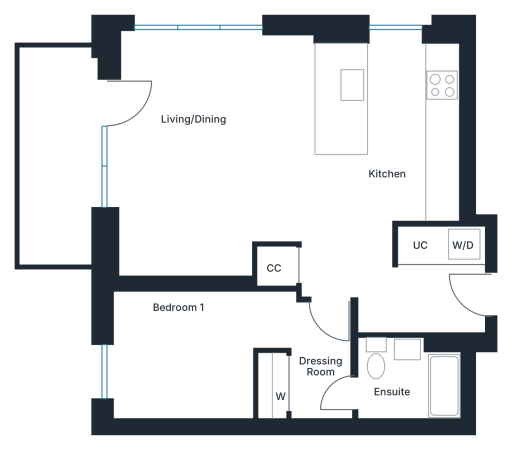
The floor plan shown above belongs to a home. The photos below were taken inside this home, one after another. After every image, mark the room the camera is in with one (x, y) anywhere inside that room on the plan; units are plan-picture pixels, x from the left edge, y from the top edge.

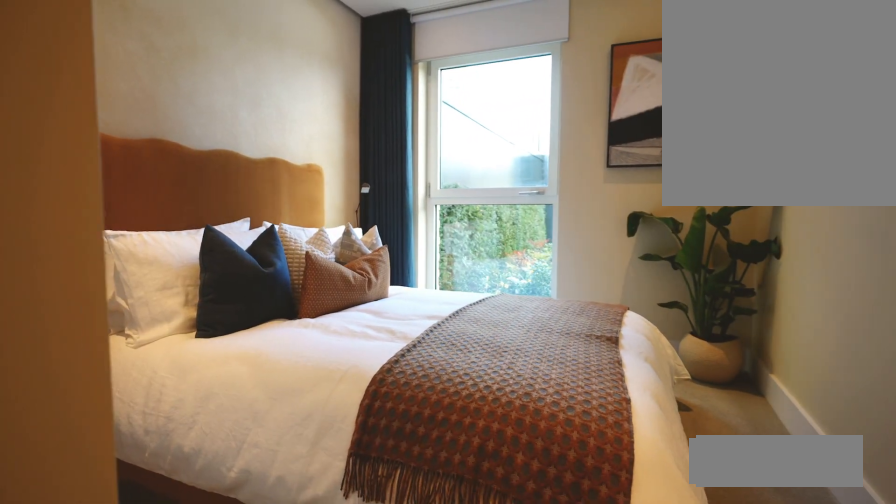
(205, 349)
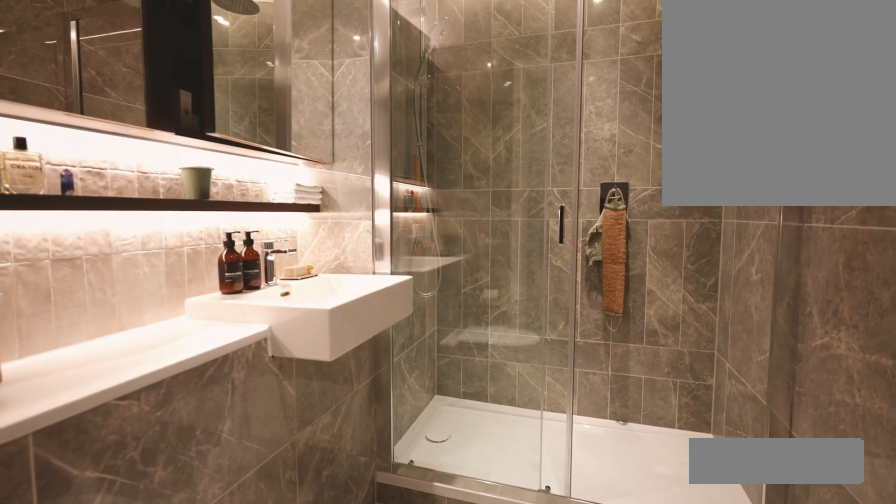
(399, 377)
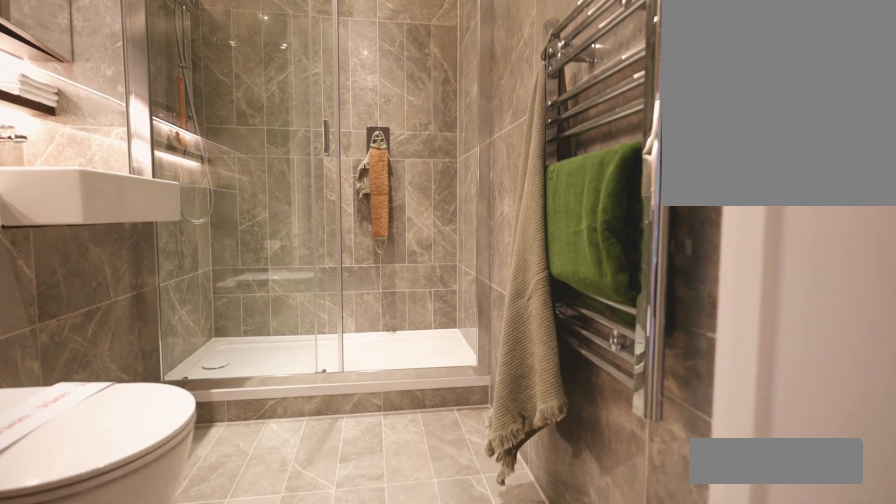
(399, 377)
